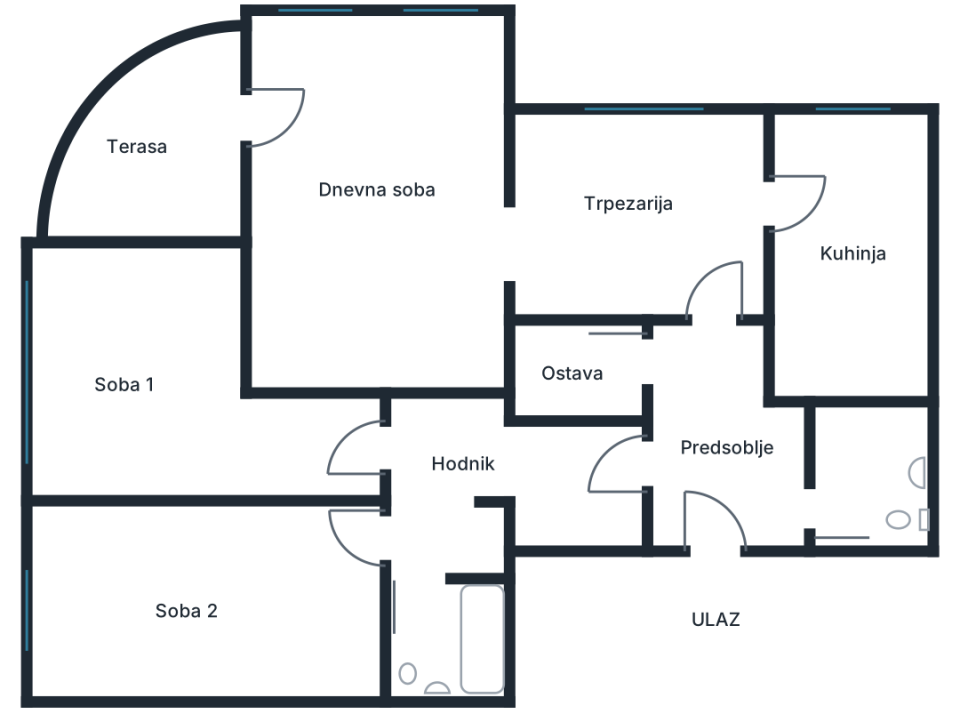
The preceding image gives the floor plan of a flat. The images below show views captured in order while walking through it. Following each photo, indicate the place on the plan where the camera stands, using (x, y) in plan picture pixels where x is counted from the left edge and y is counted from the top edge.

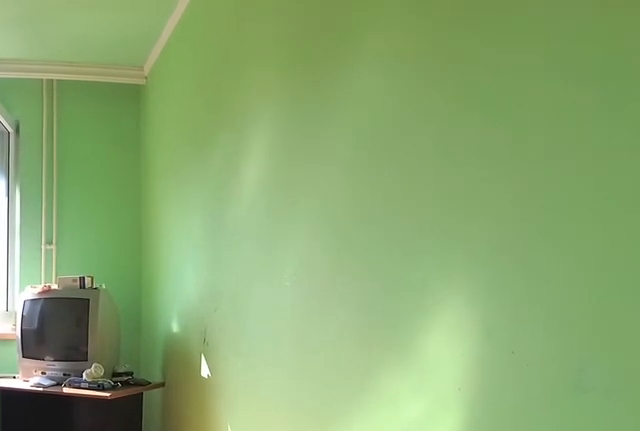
(313, 530)
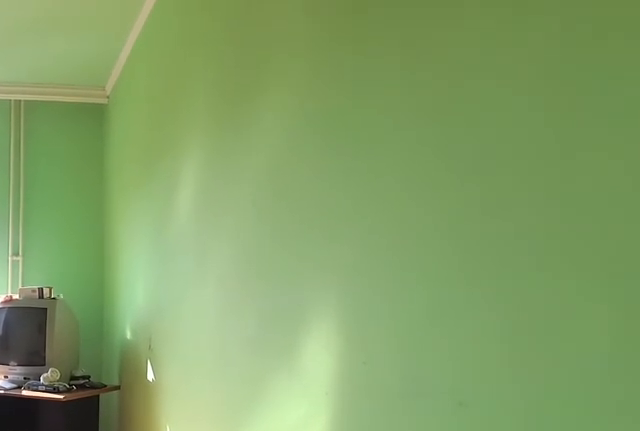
(334, 529)
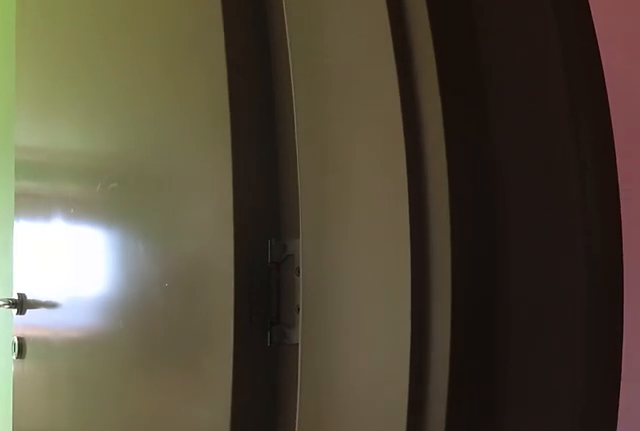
(439, 529)
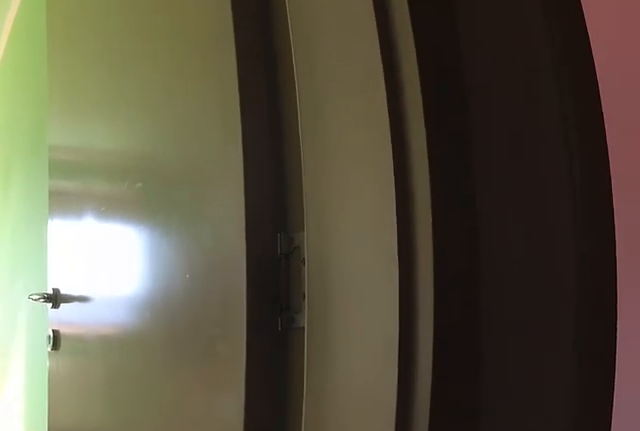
(448, 529)
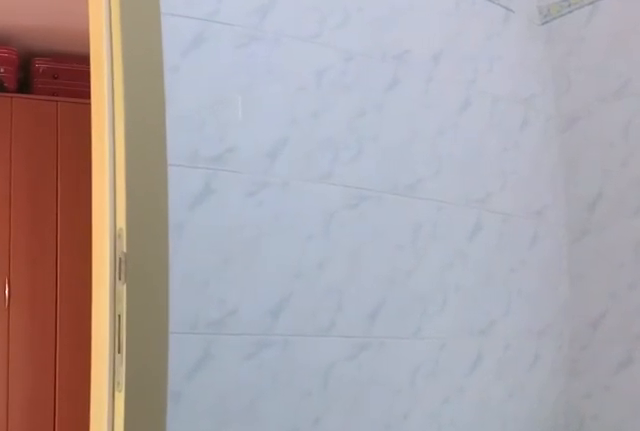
(452, 646)
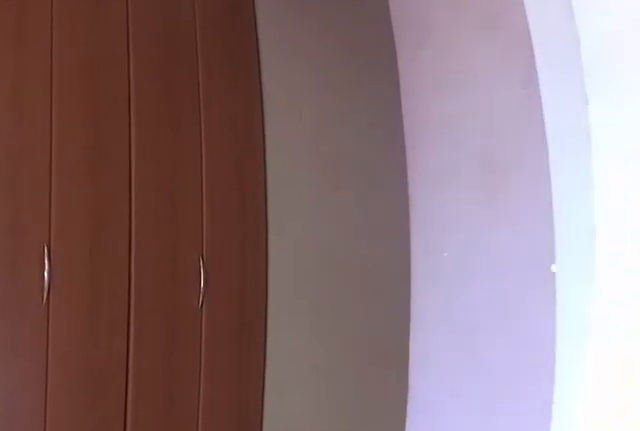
(441, 533)
